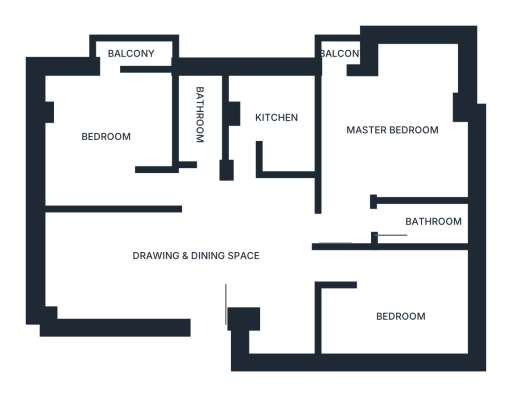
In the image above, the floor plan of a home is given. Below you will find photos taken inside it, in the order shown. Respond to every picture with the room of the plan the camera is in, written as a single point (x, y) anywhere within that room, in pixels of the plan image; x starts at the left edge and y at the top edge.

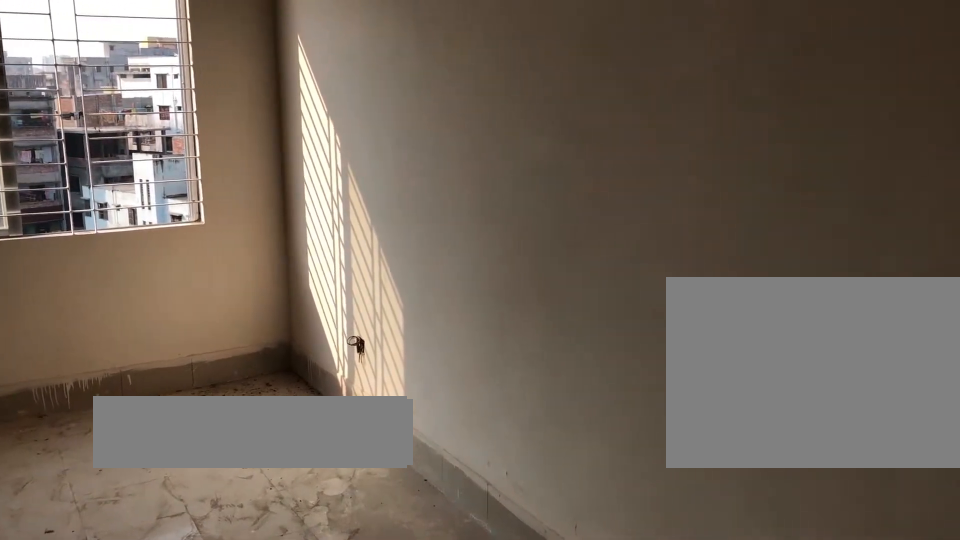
(179, 283)
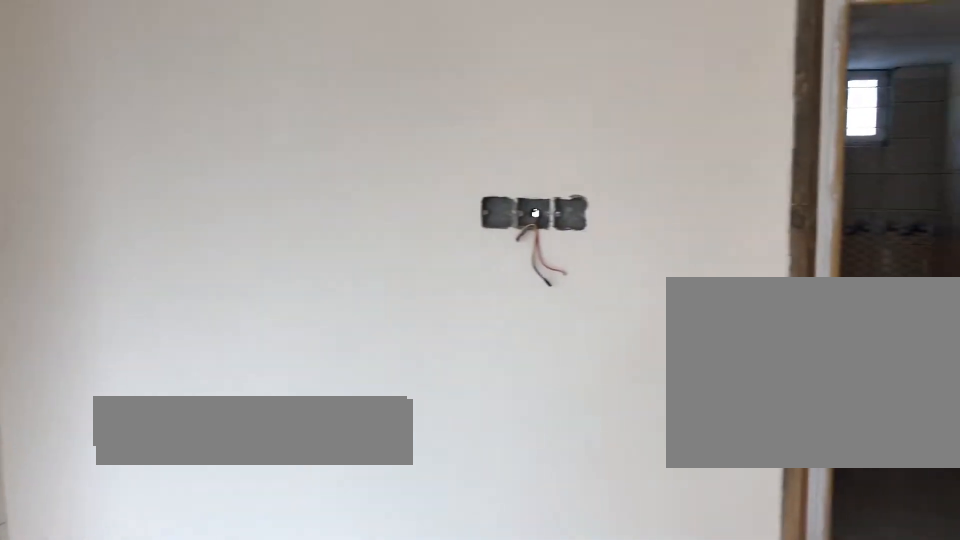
(178, 283)
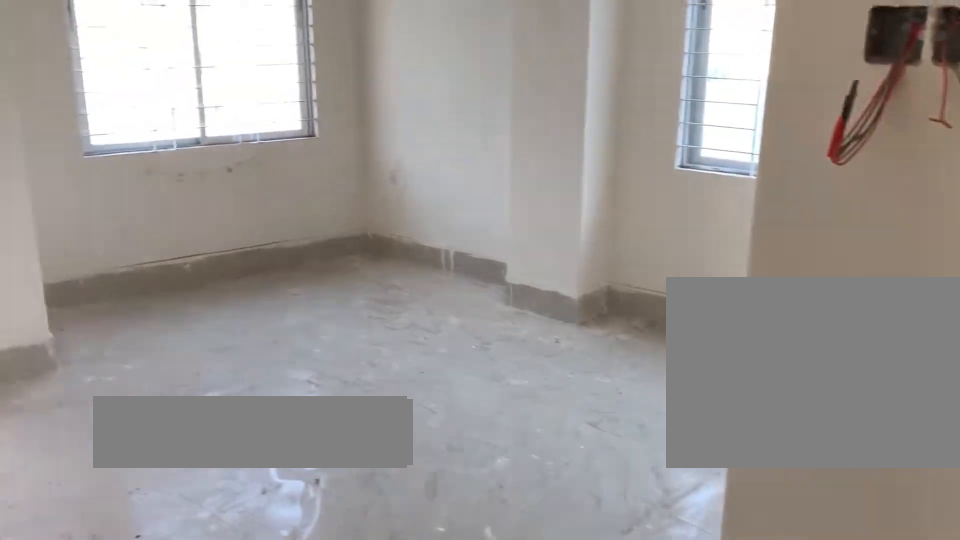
(385, 149)
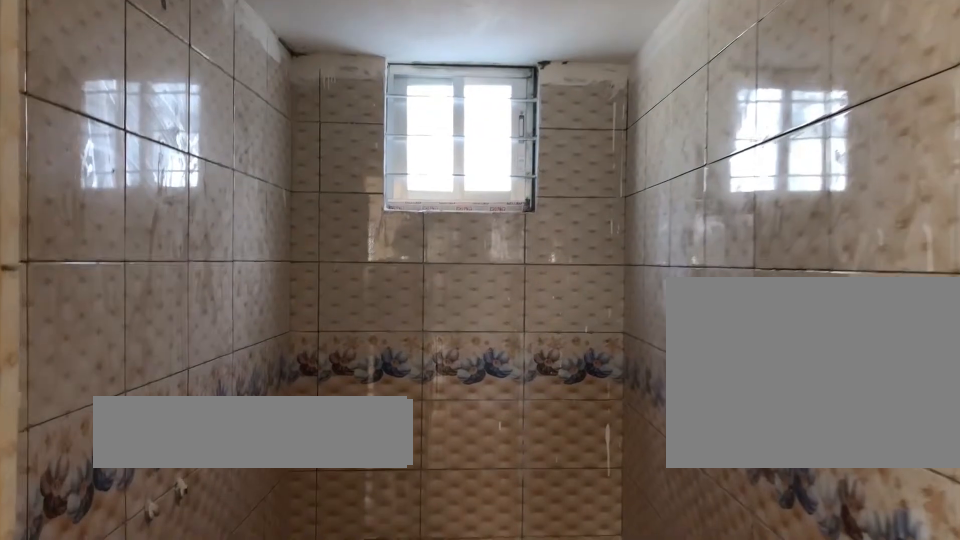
(433, 224)
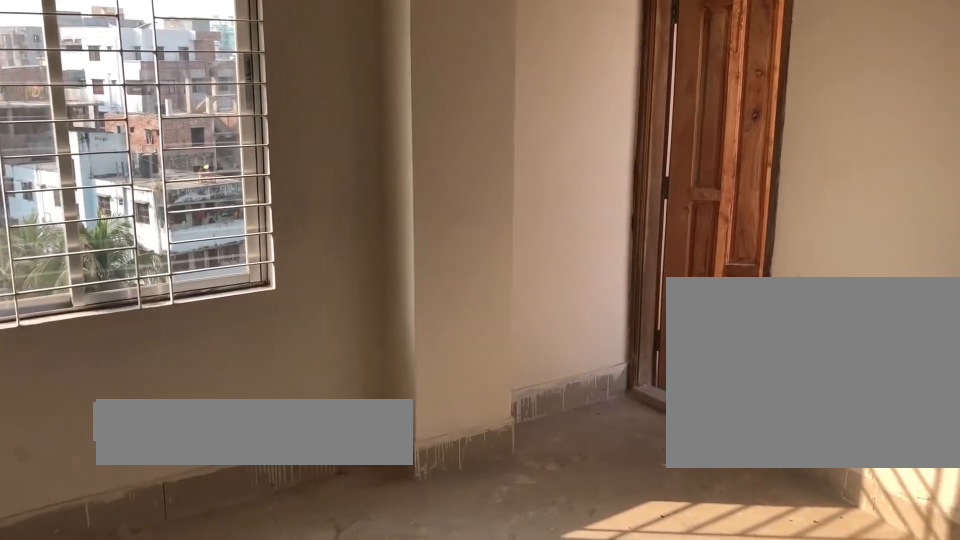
(126, 113)
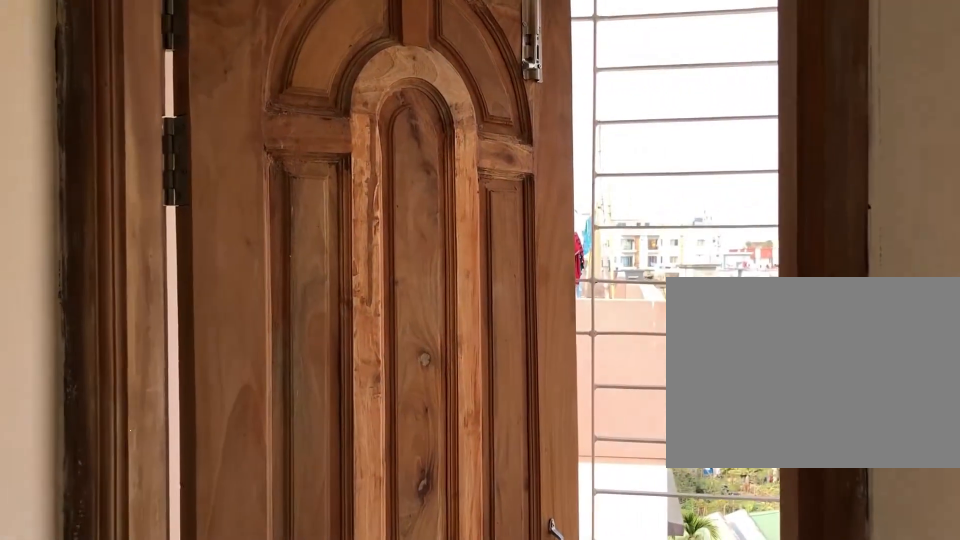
(126, 111)
